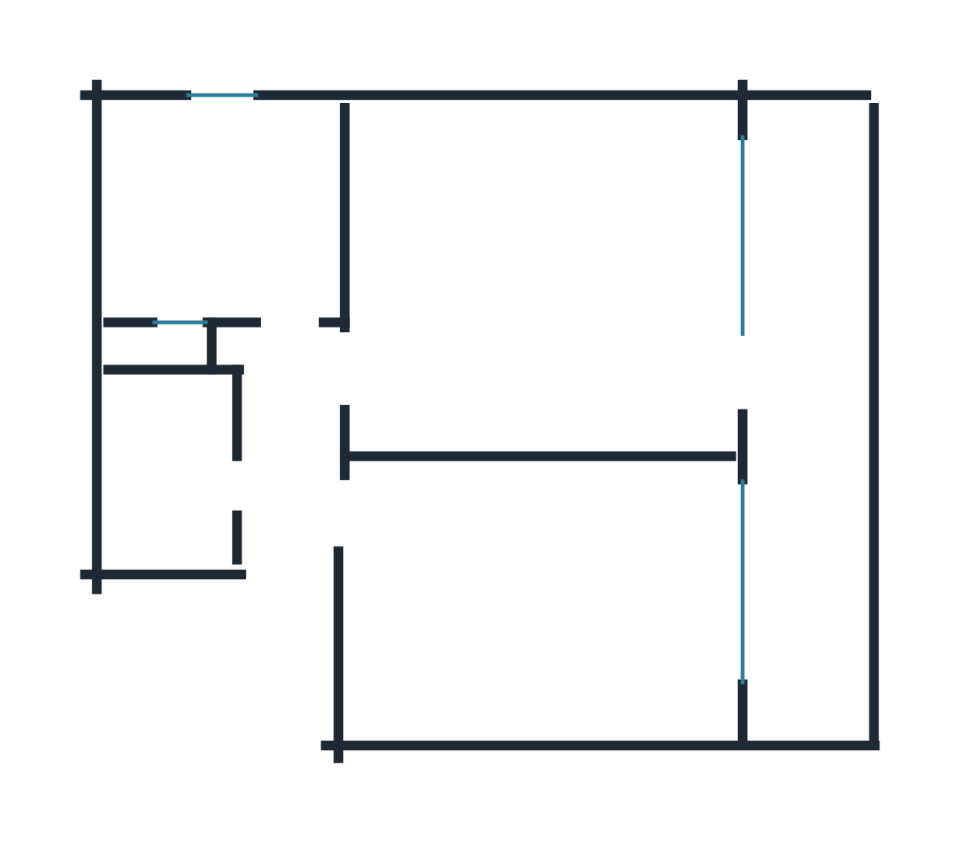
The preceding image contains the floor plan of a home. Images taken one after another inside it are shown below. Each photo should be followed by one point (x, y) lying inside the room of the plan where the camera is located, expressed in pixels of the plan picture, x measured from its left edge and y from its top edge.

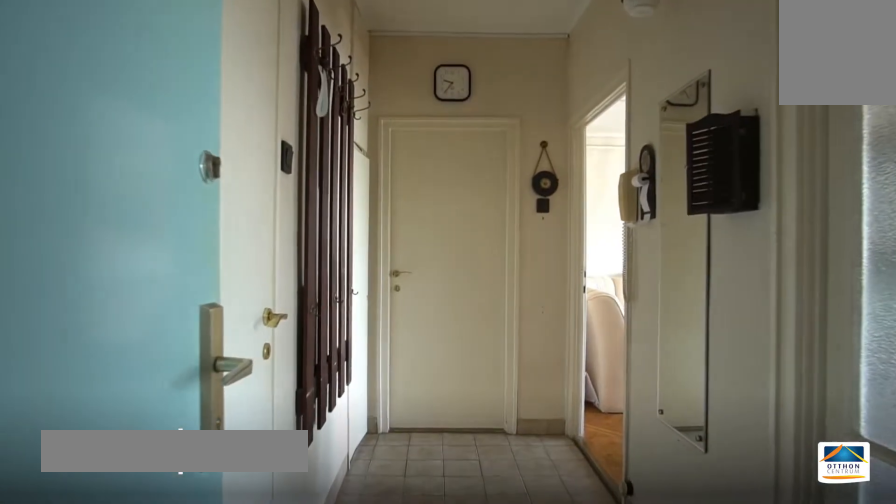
(289, 481)
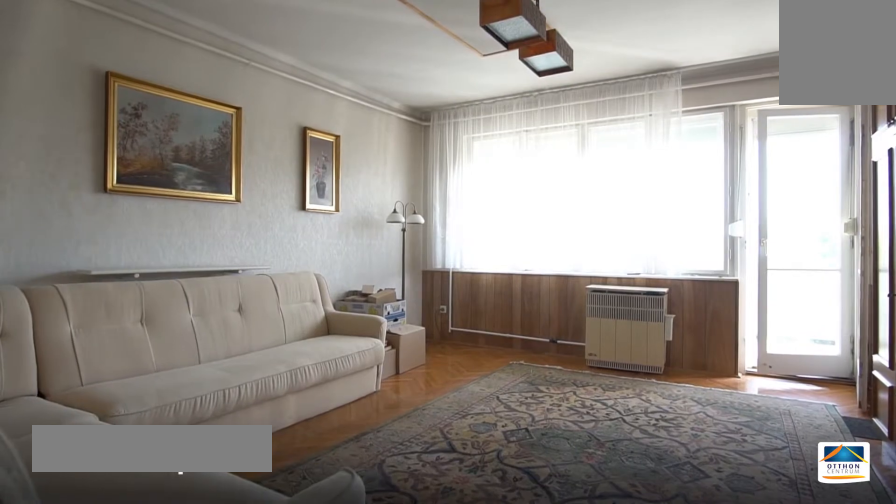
(546, 266)
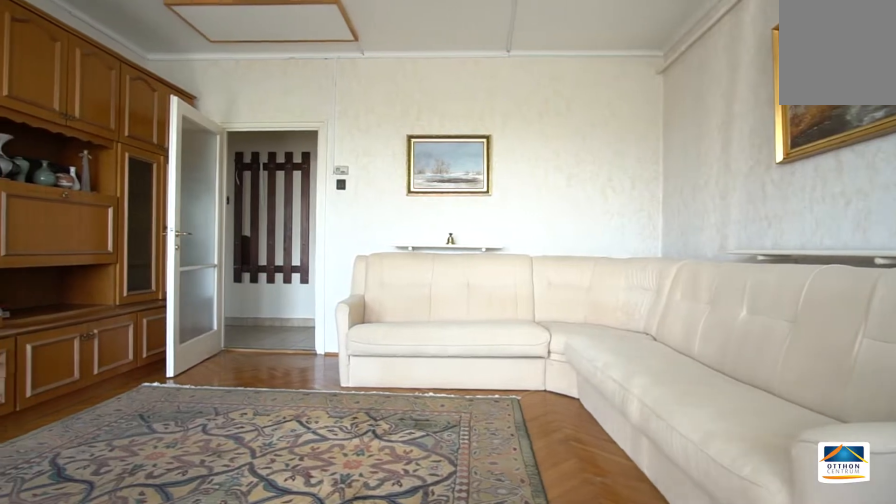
(547, 266)
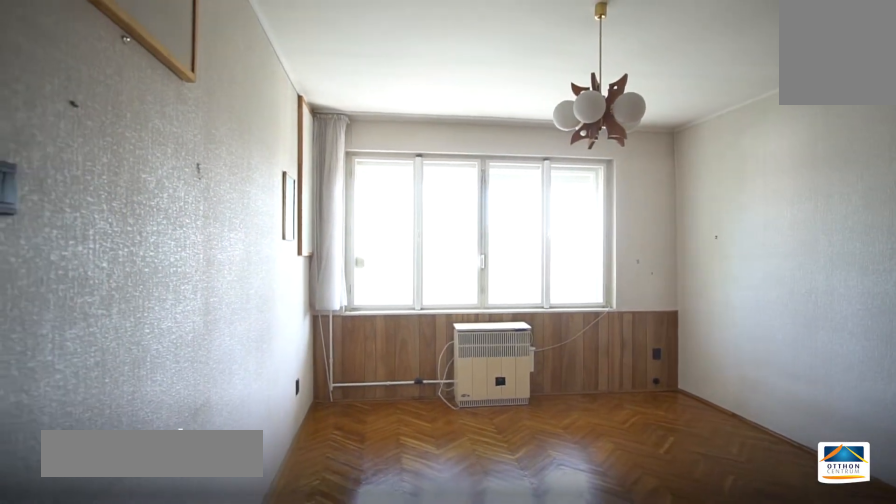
(545, 596)
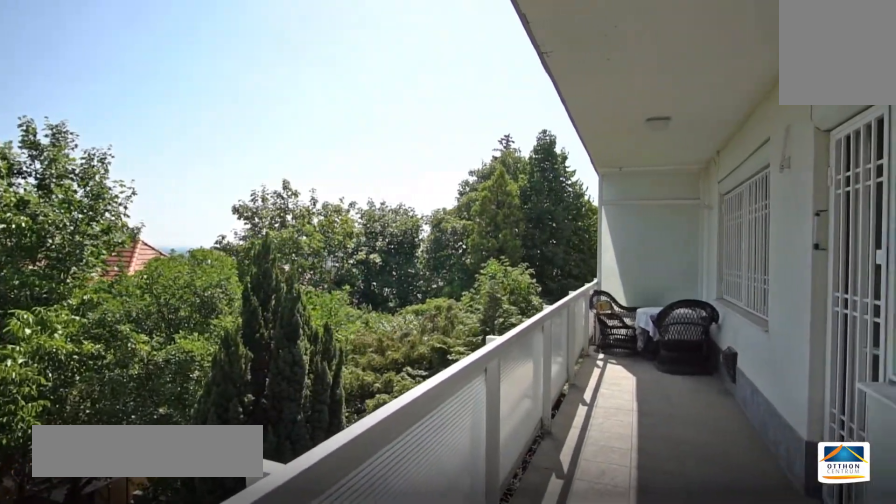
(813, 389)
